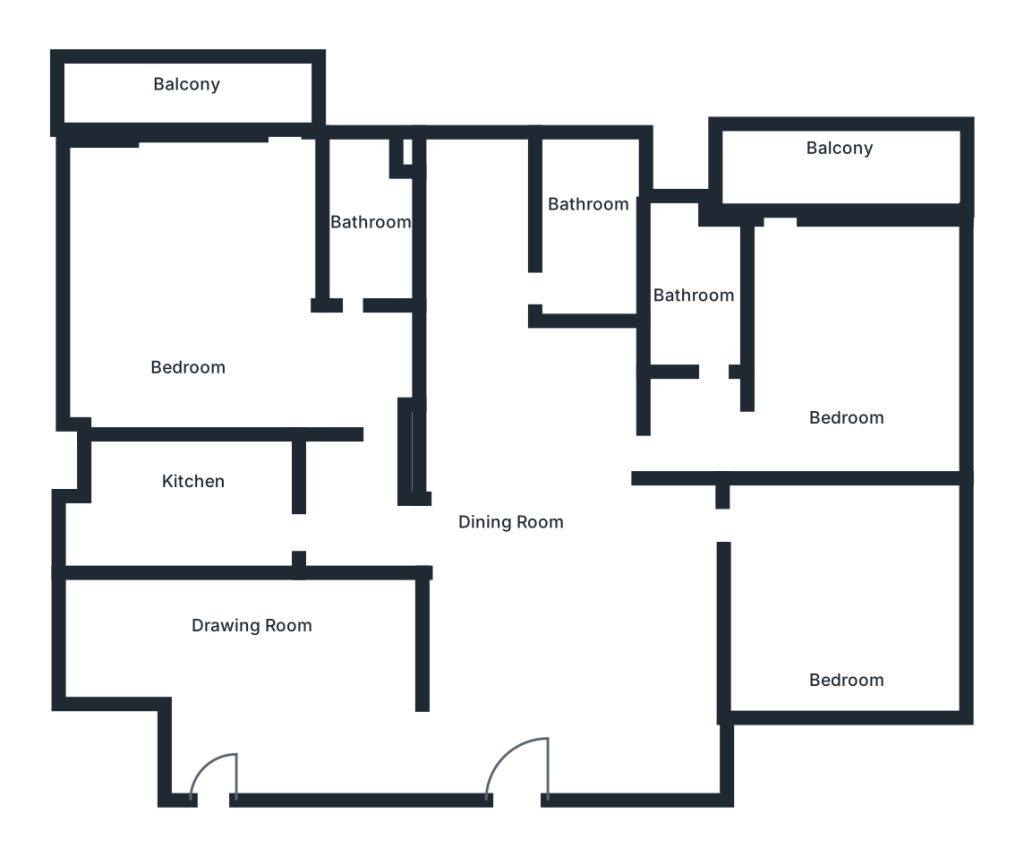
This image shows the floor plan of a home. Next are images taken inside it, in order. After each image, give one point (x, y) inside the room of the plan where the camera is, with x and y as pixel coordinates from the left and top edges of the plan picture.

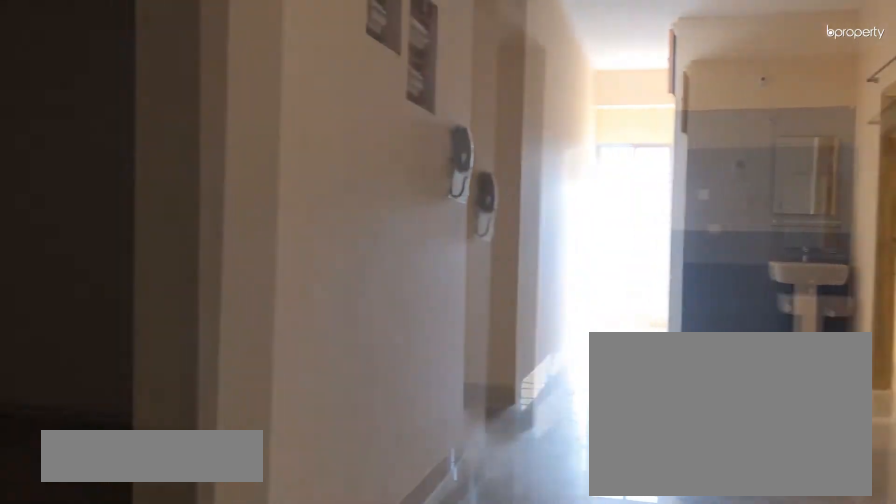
(528, 569)
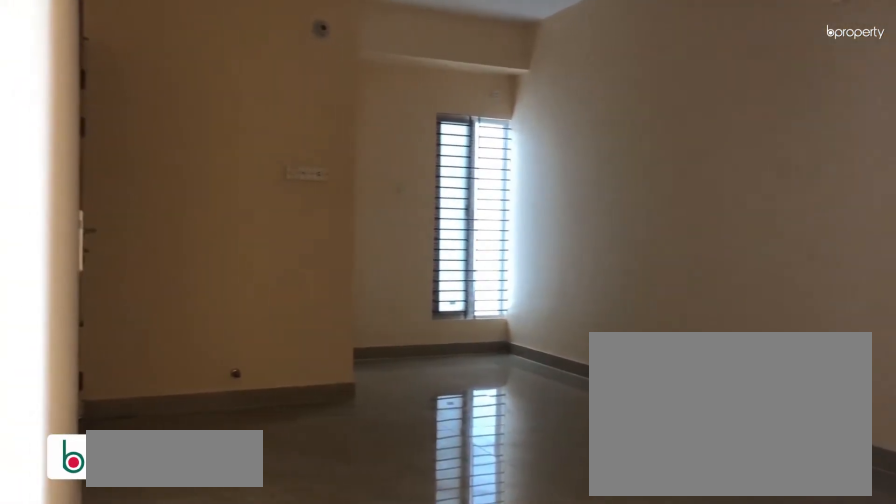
(304, 660)
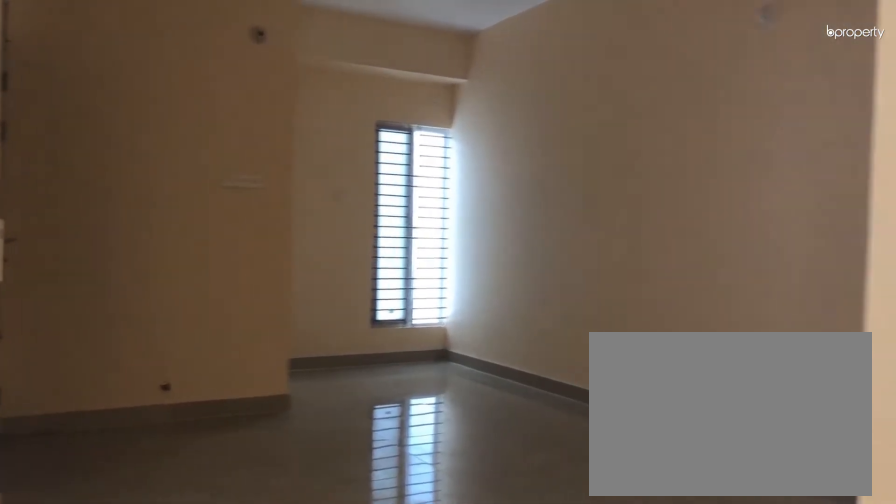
(304, 660)
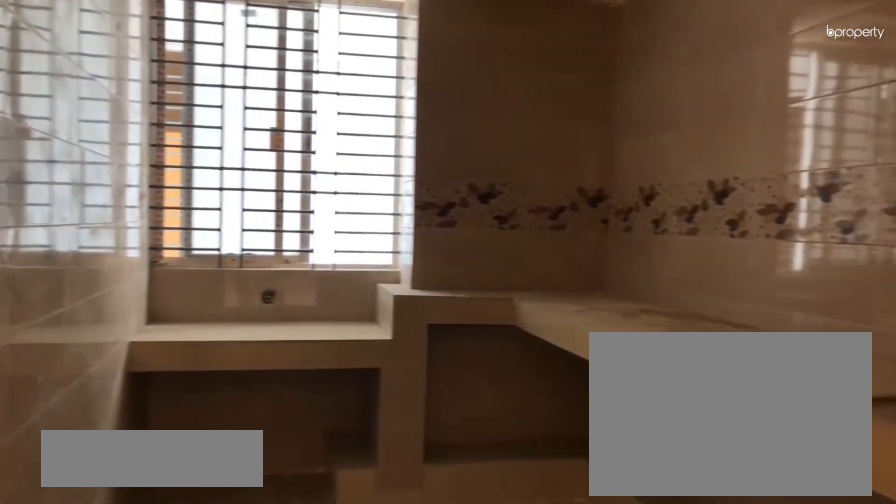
(201, 500)
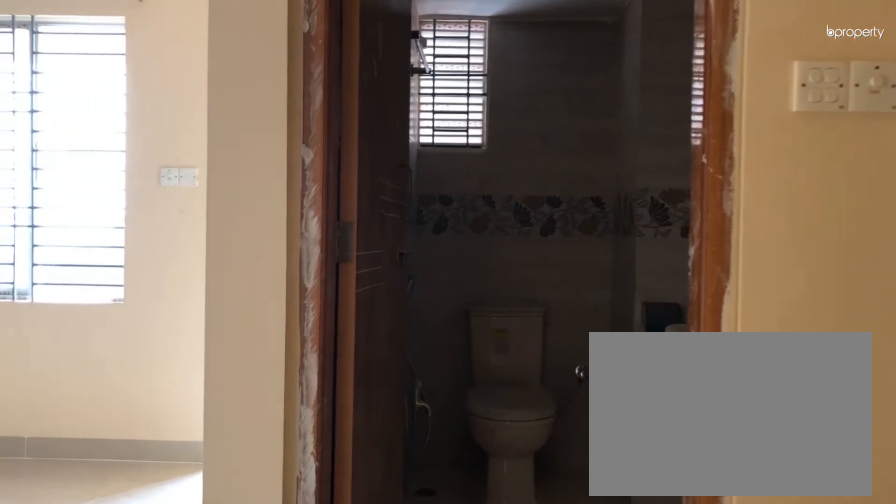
(334, 385)
